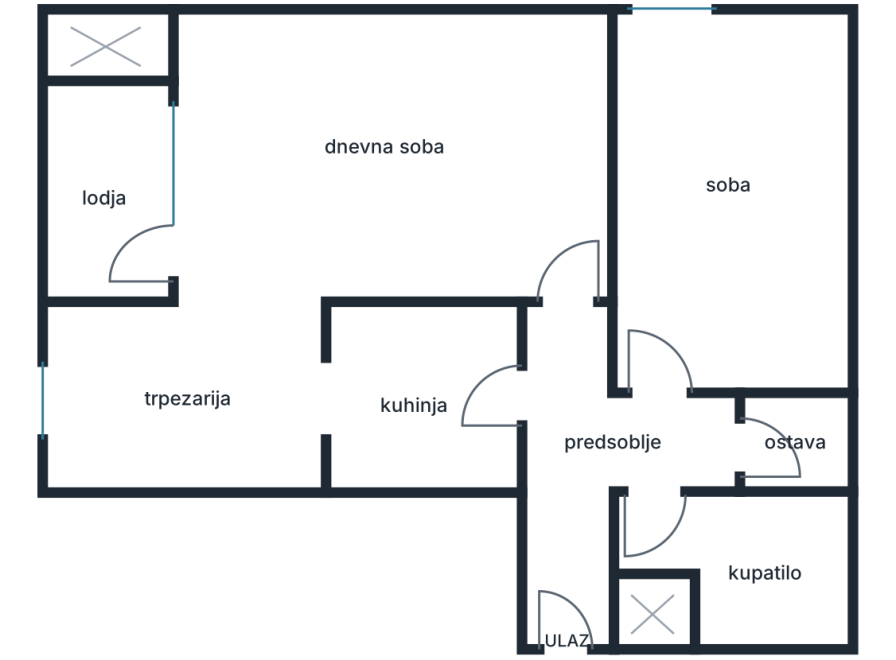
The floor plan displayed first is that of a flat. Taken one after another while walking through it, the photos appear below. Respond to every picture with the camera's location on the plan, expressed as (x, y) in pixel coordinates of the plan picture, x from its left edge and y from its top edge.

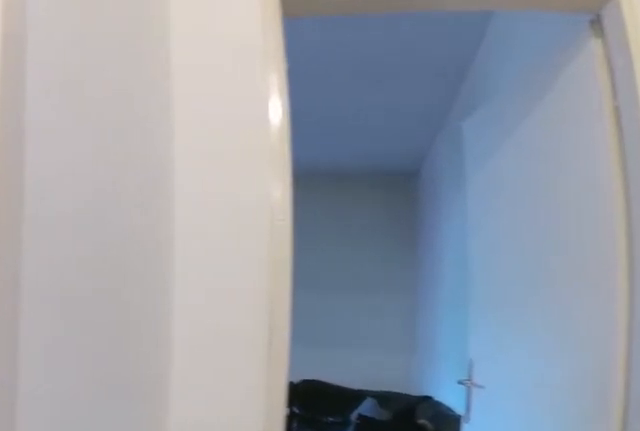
(569, 430)
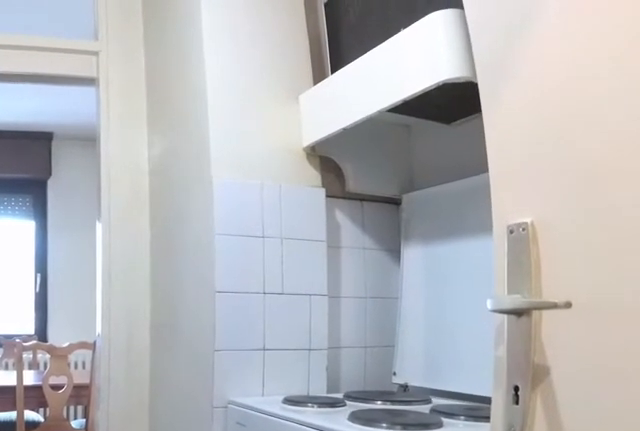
(549, 428)
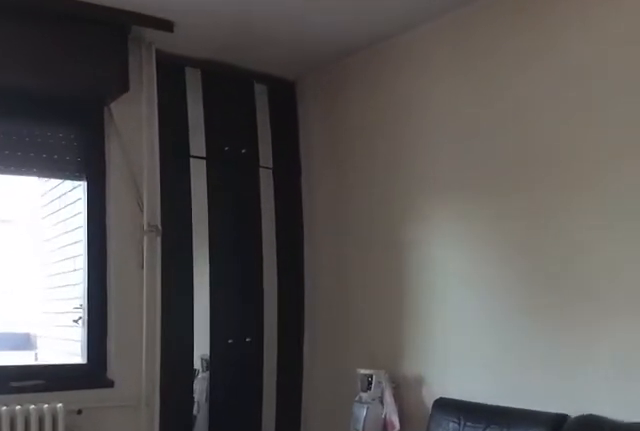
(365, 227)
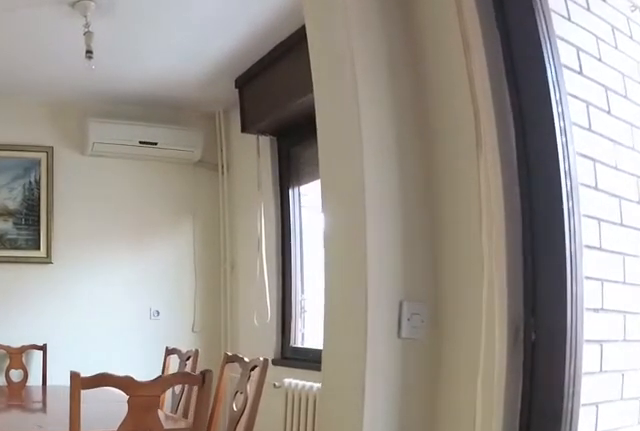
(218, 214)
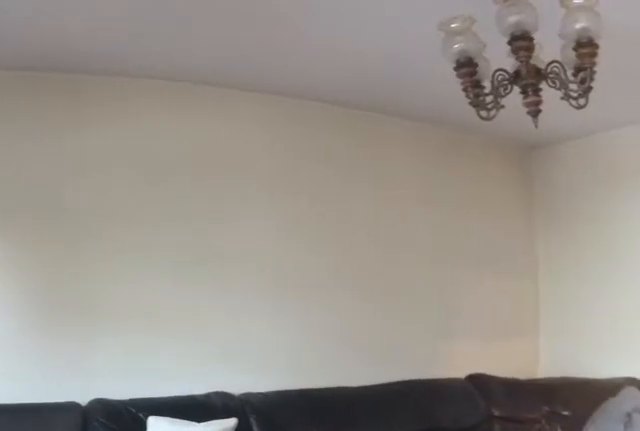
(221, 255)
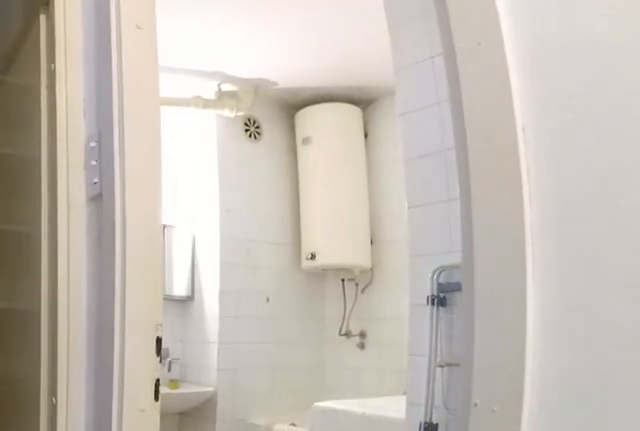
(528, 429)
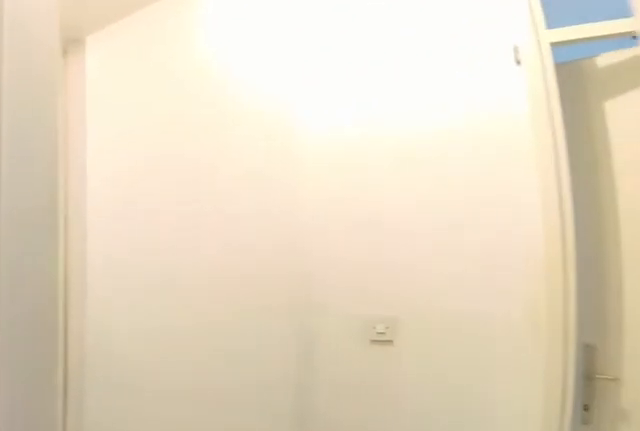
(678, 377)
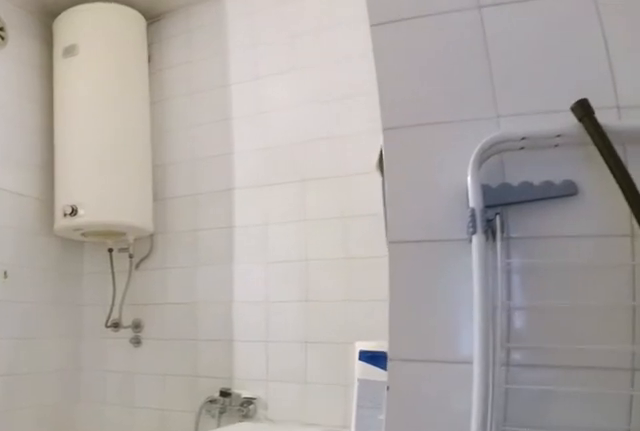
(664, 481)
